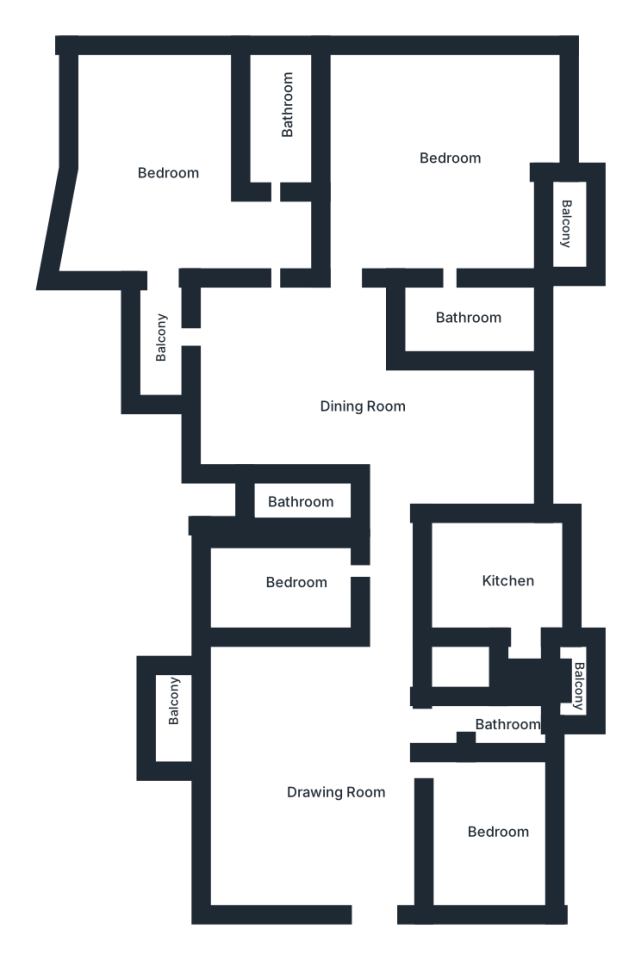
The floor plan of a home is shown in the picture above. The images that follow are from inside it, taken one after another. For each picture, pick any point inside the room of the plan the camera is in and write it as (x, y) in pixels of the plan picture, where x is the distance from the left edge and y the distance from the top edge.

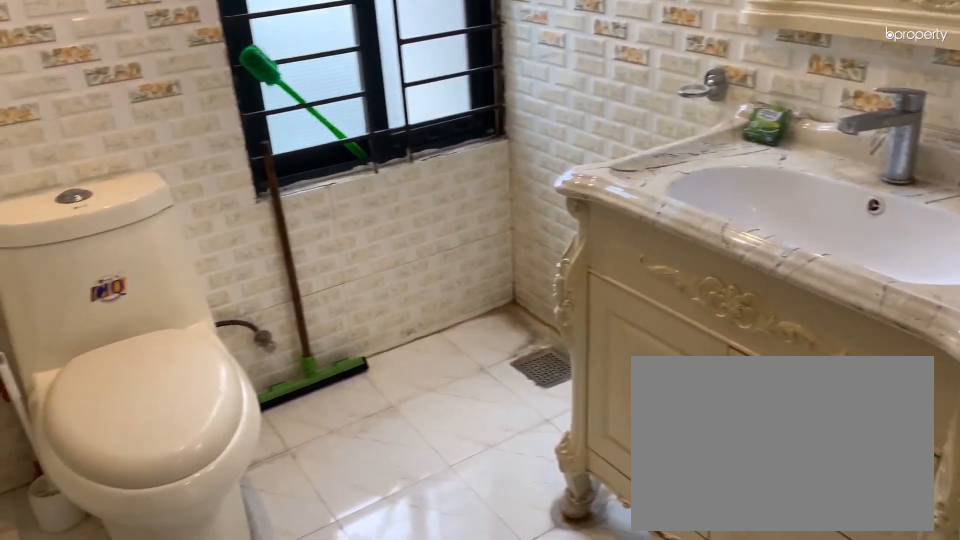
(469, 317)
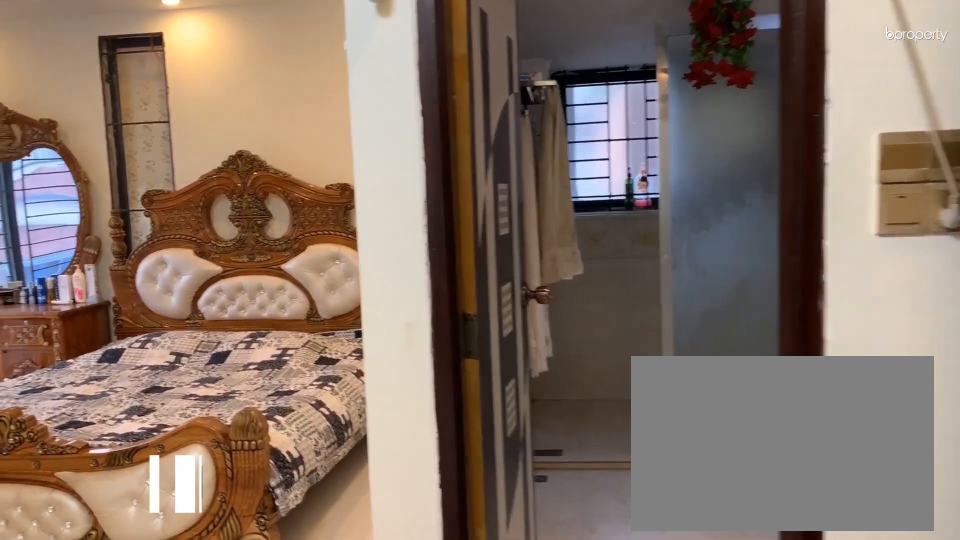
(175, 163)
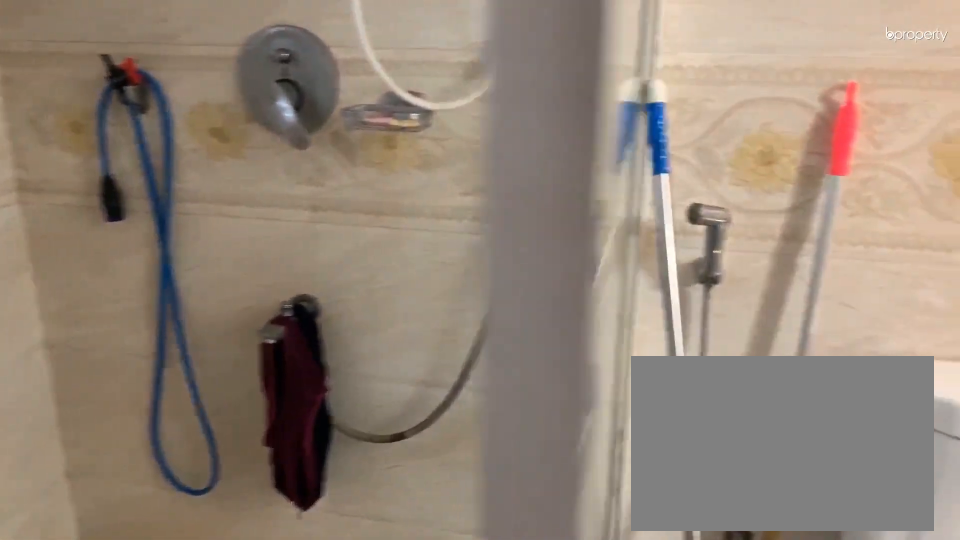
(281, 121)
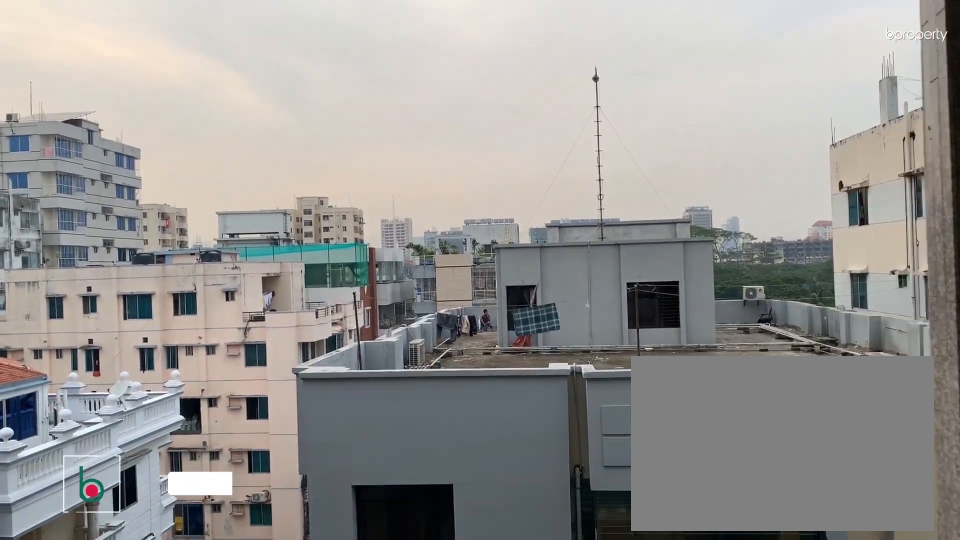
(161, 331)
